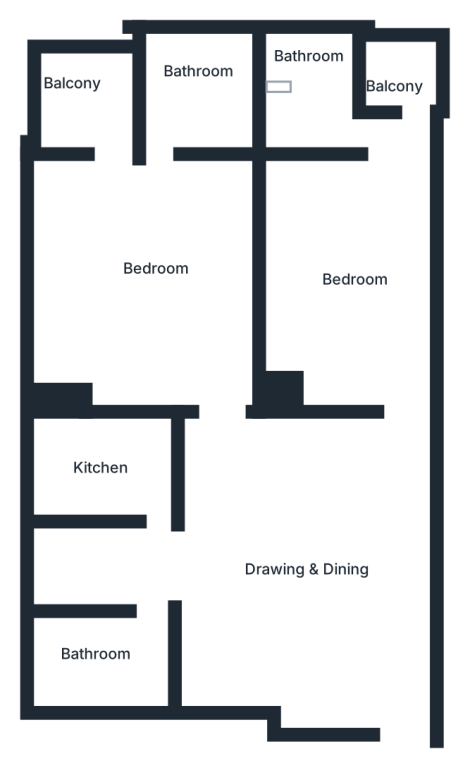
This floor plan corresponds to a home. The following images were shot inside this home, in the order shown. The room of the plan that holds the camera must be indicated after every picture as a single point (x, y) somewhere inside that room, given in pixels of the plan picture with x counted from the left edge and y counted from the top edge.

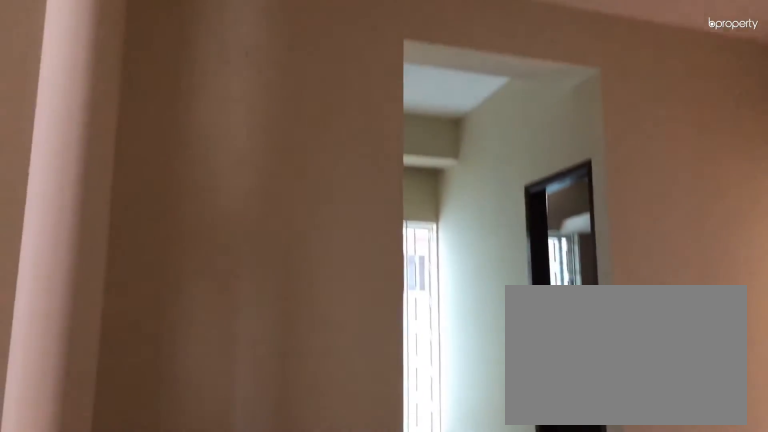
(321, 562)
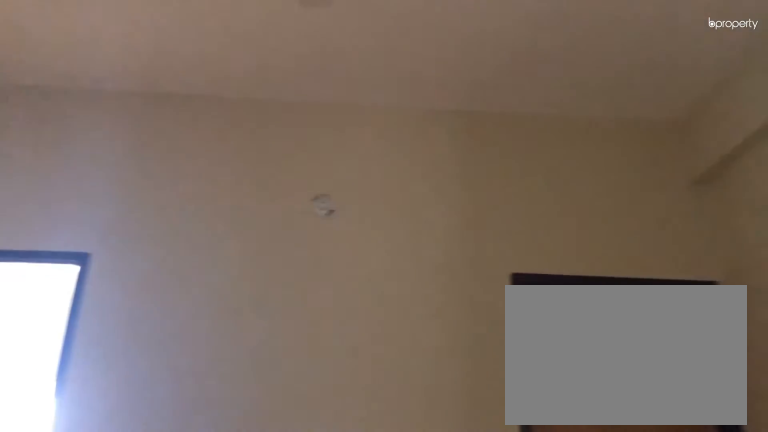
(321, 562)
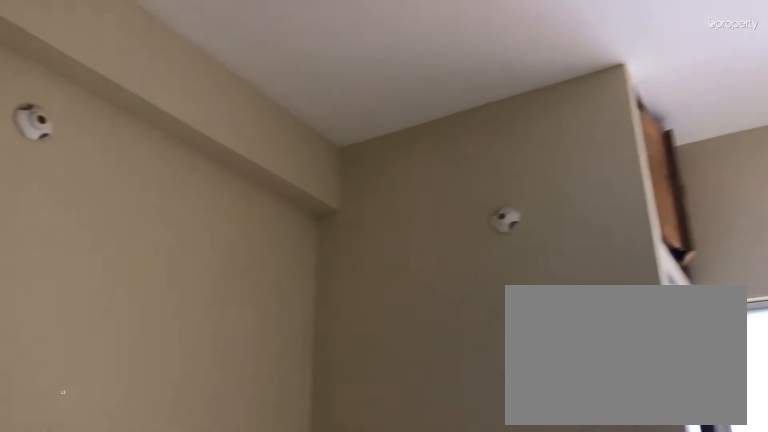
(369, 262)
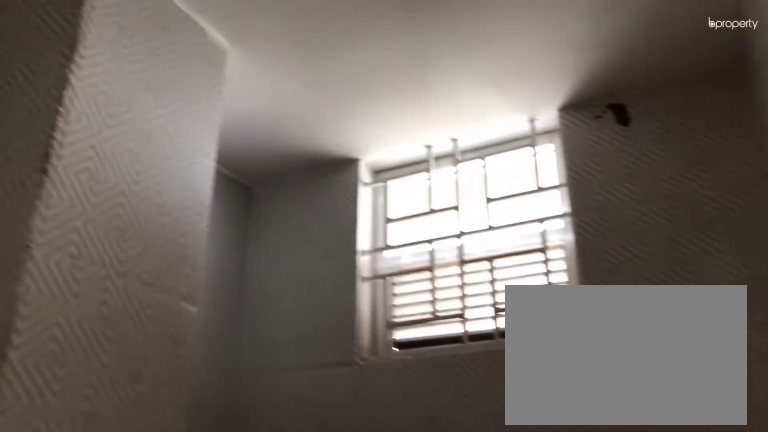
(318, 102)
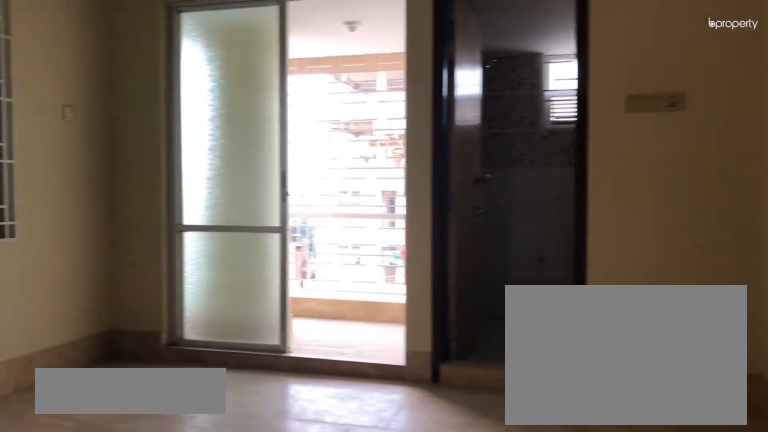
(139, 255)
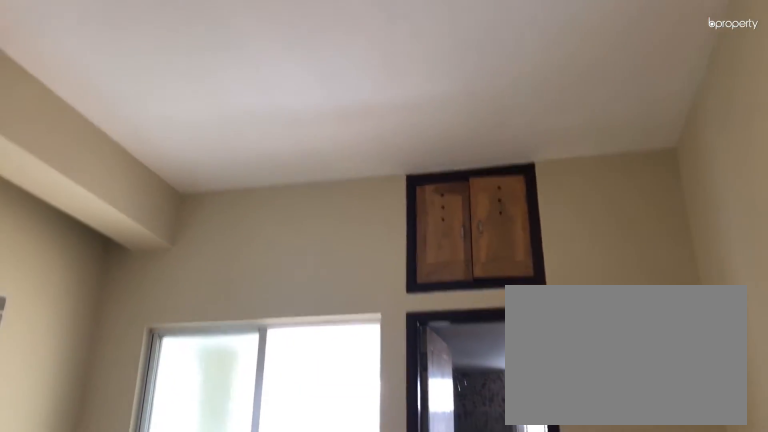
(139, 255)
